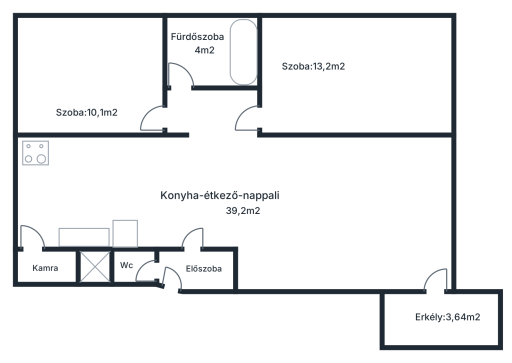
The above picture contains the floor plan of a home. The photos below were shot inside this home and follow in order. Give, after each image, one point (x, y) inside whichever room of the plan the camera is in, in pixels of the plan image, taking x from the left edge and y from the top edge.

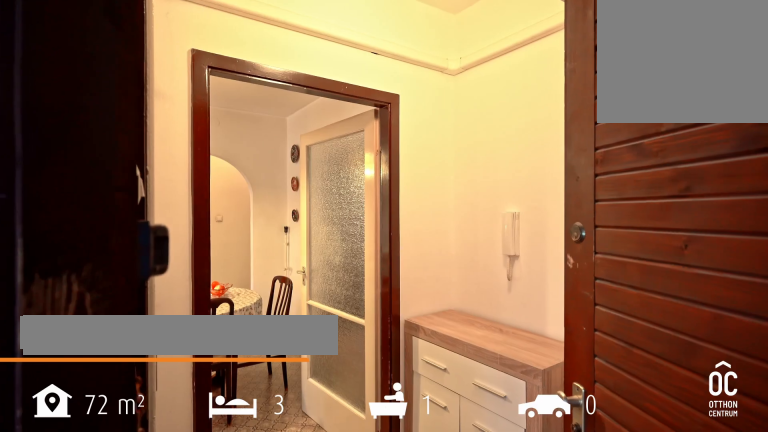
(198, 268)
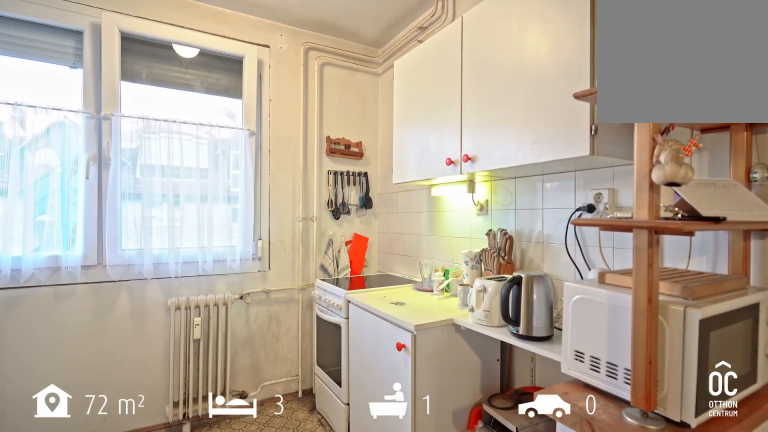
(115, 182)
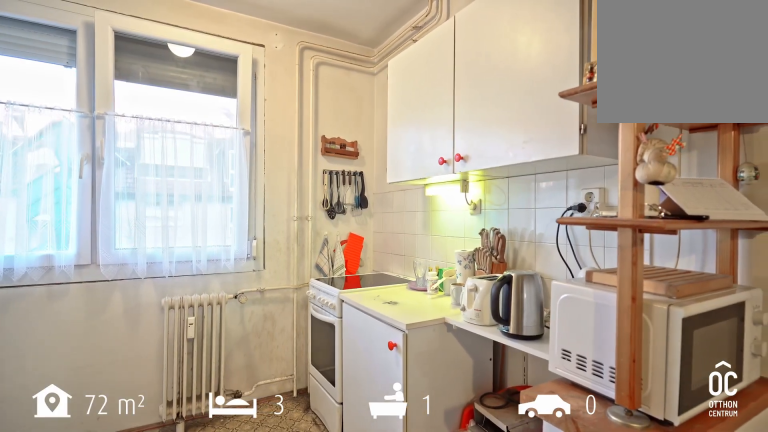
(115, 182)
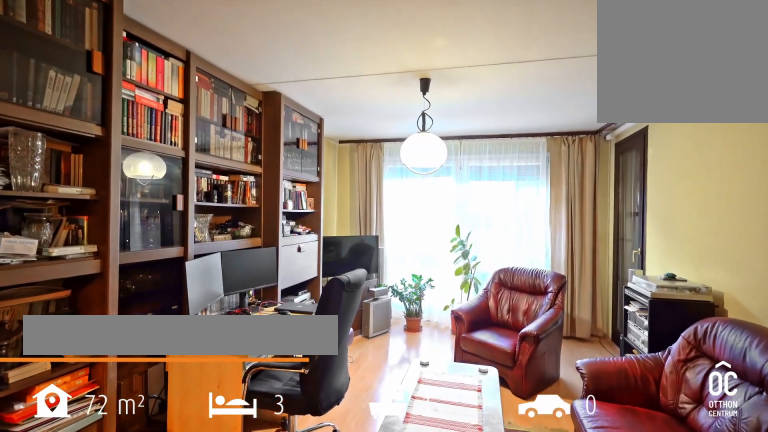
(338, 183)
